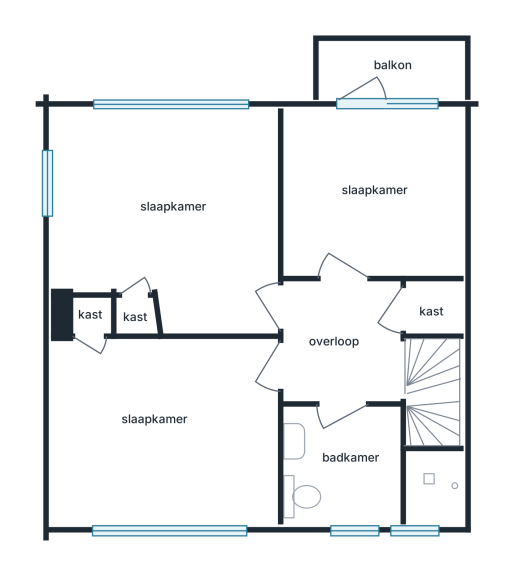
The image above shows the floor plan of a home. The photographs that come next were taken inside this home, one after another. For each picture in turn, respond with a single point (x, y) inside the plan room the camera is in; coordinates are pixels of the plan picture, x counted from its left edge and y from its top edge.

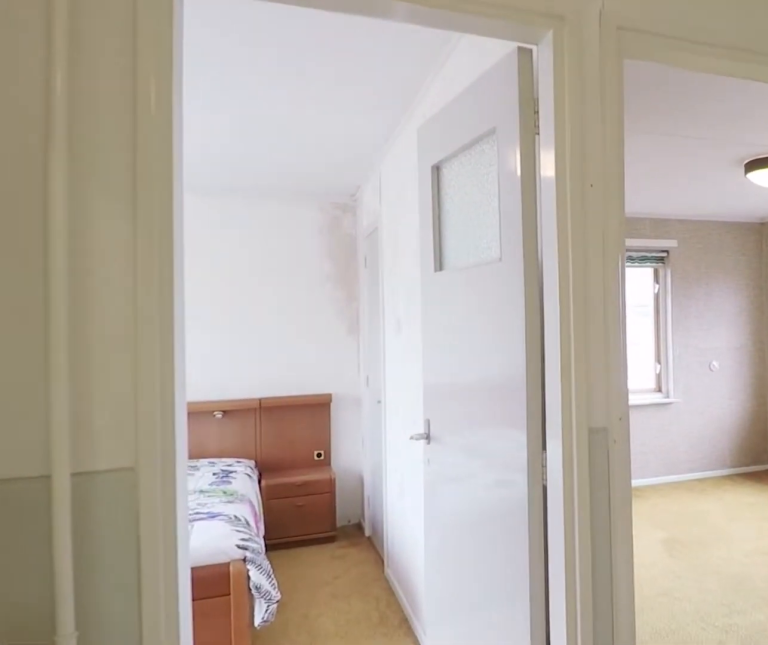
(344, 342)
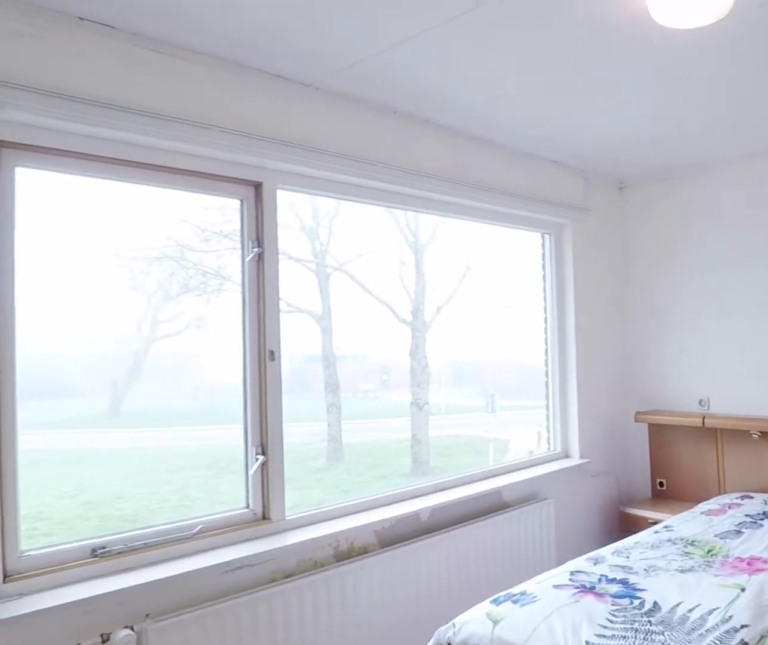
(255, 442)
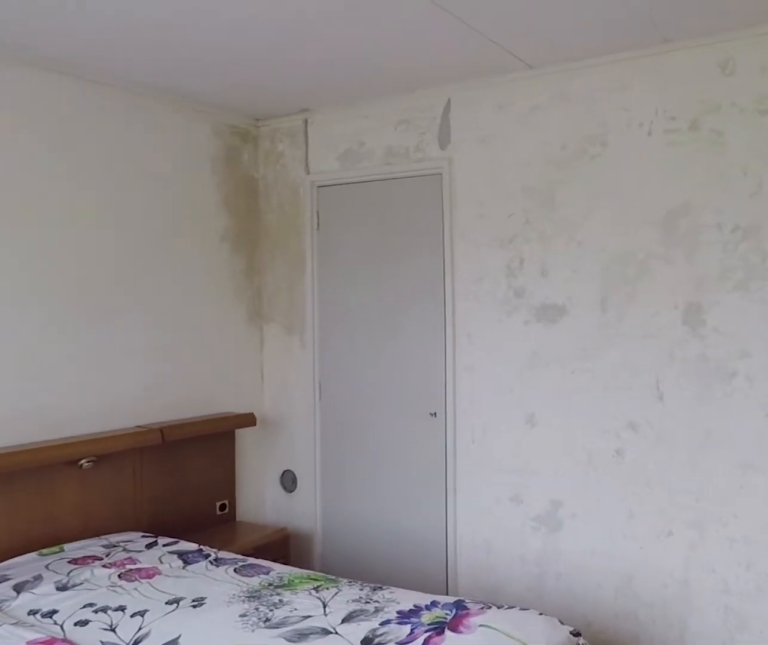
(255, 442)
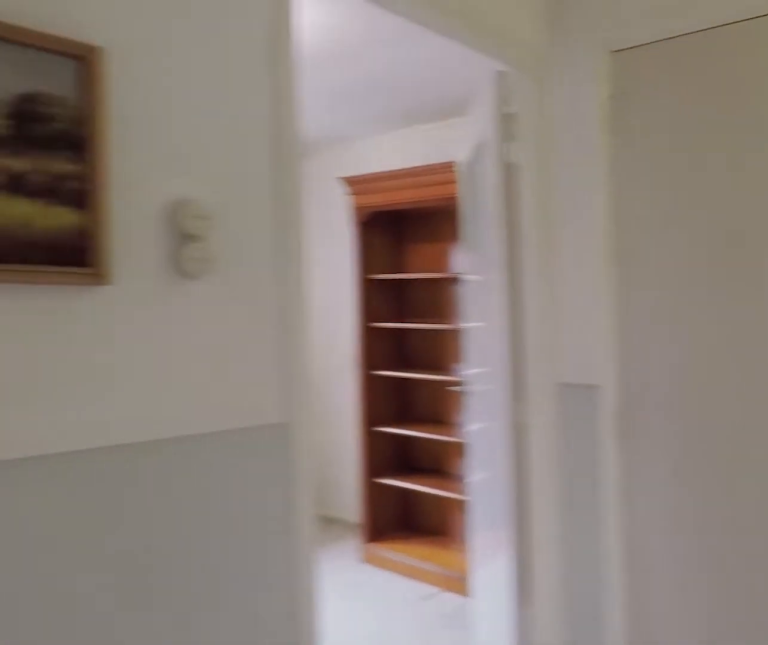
(344, 342)
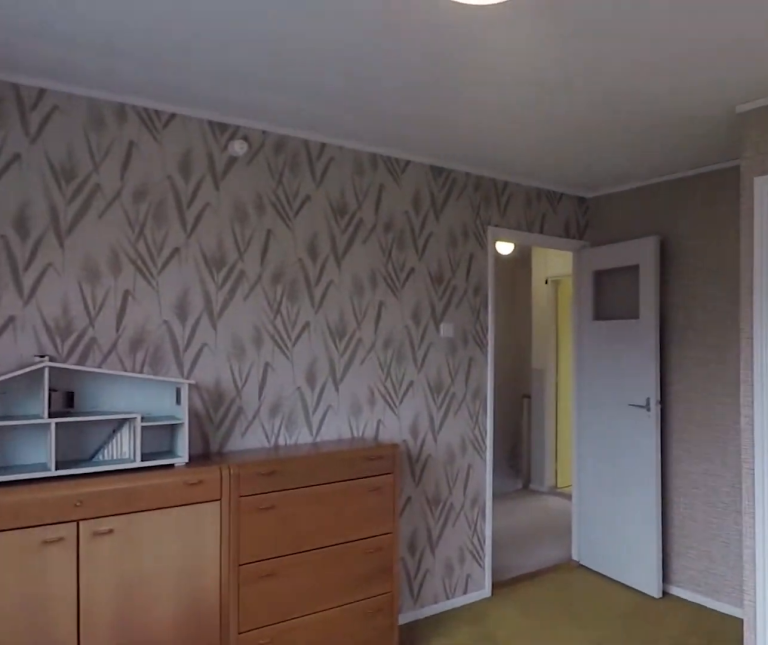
(263, 223)
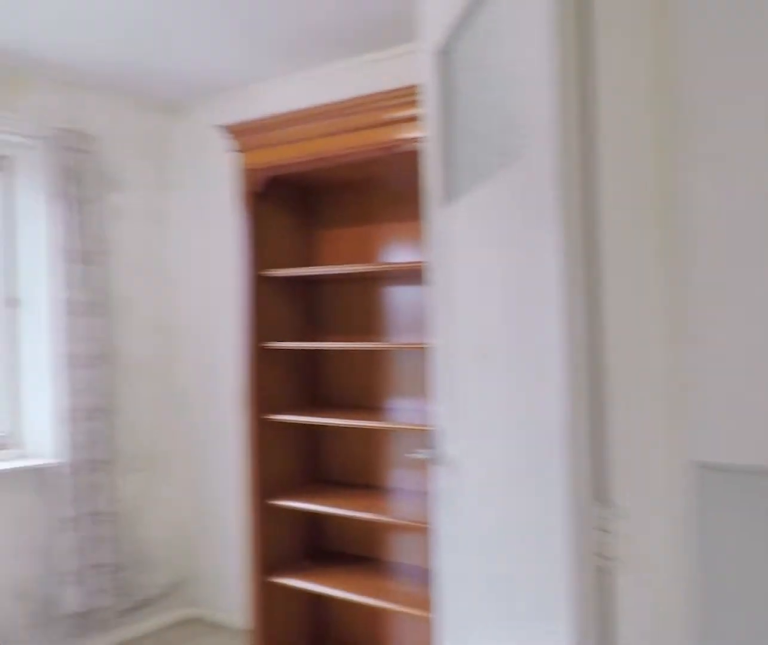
(344, 342)
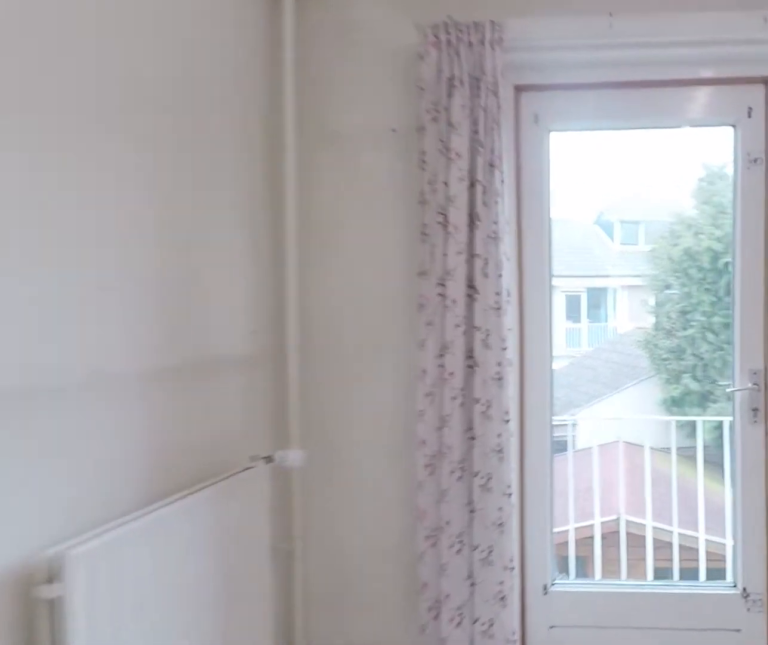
(373, 193)
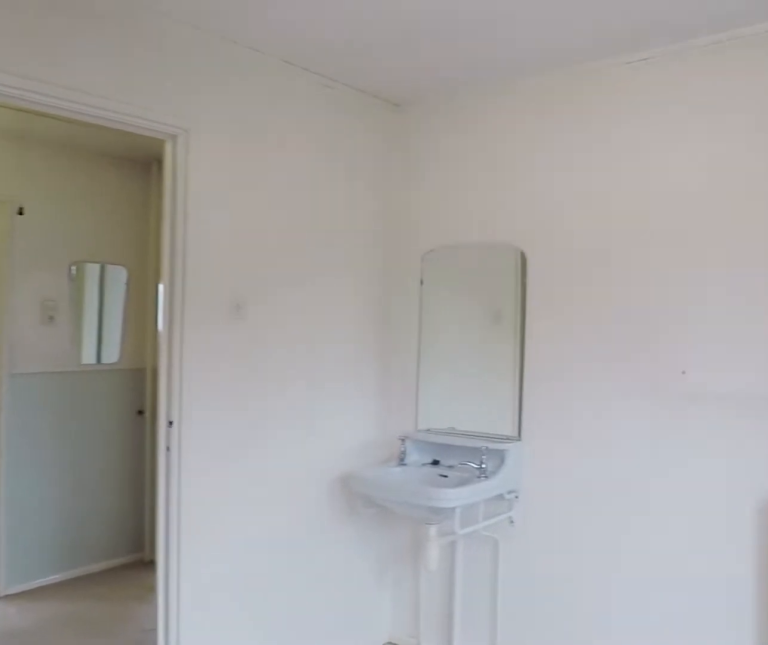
(373, 193)
